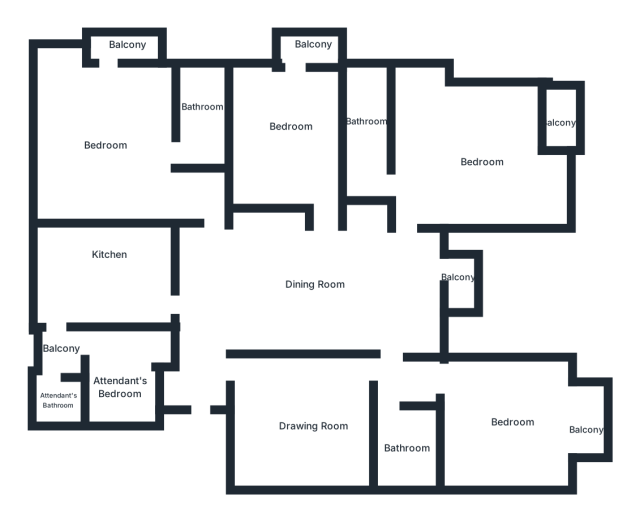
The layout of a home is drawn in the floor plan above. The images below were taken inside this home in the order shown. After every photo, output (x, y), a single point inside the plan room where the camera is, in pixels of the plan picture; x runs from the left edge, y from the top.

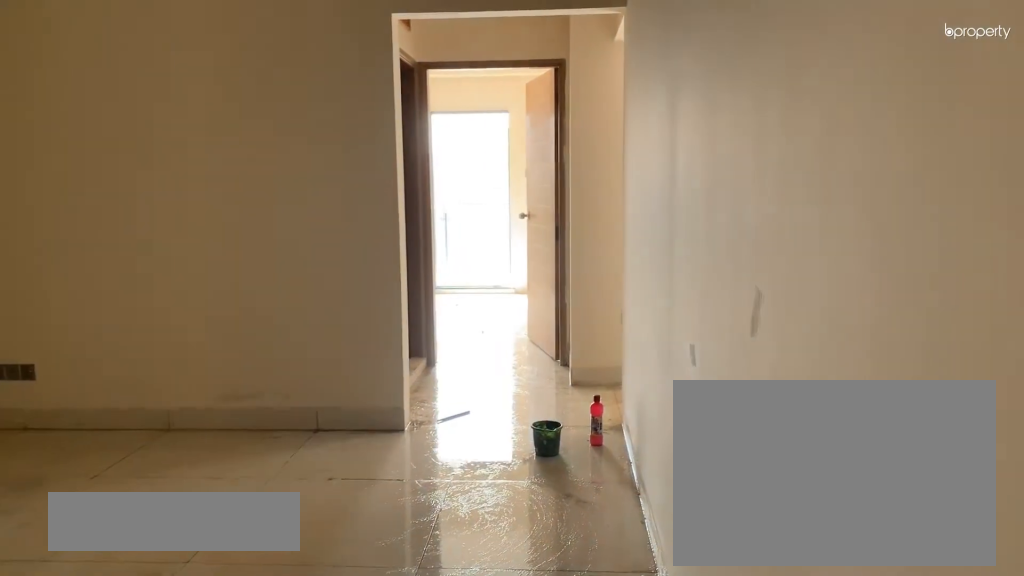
(276, 403)
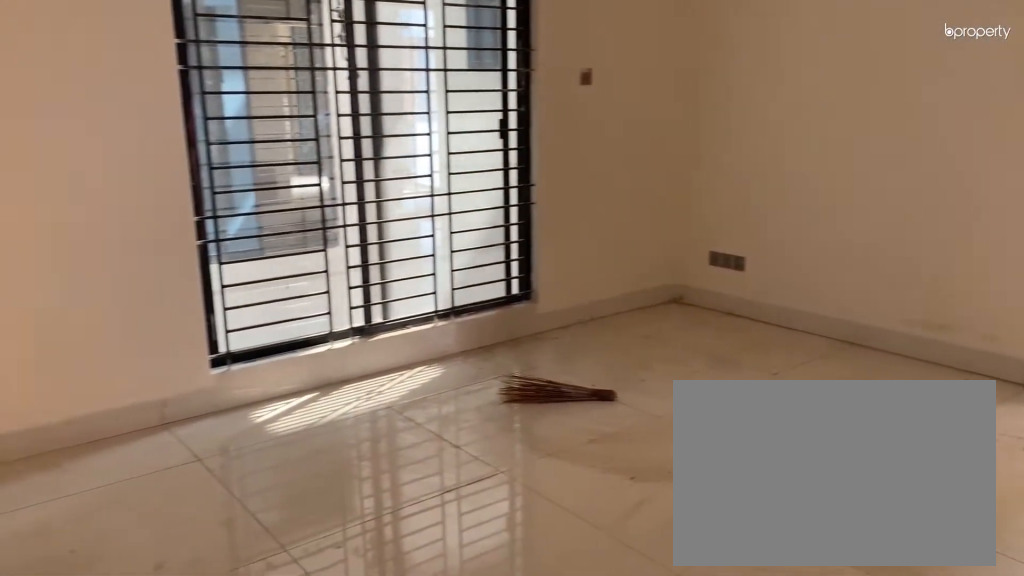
(315, 425)
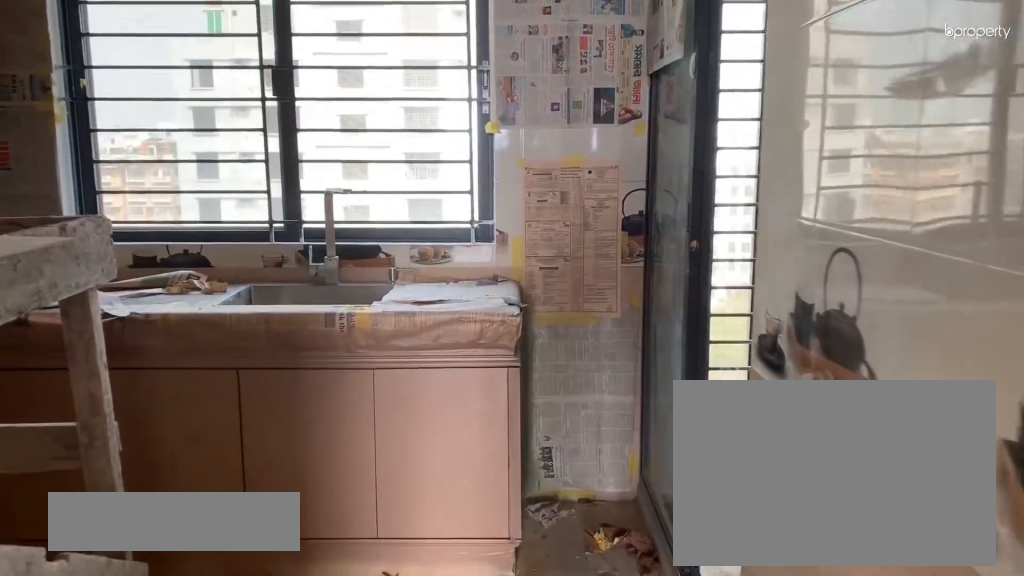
(106, 269)
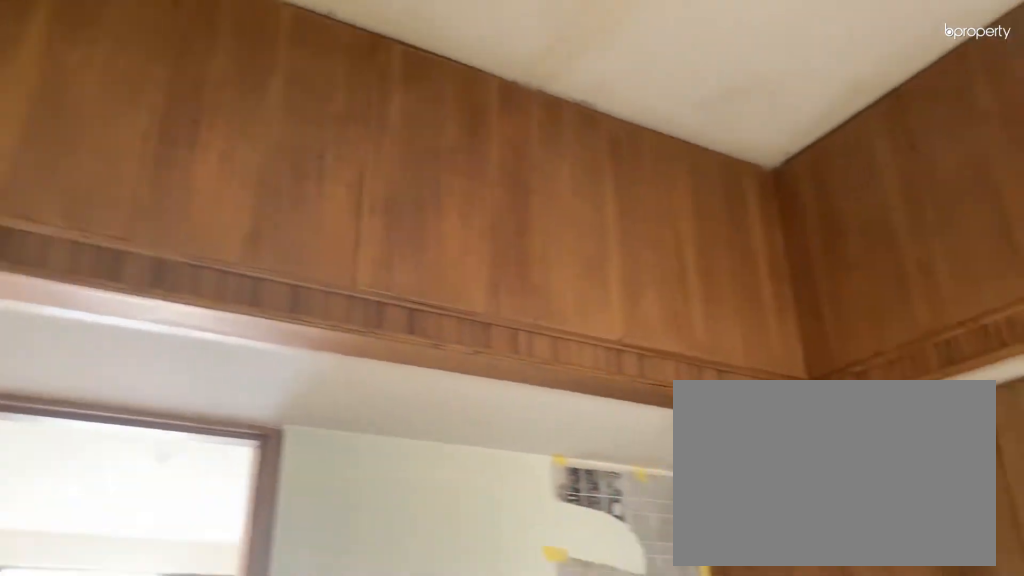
(106, 269)
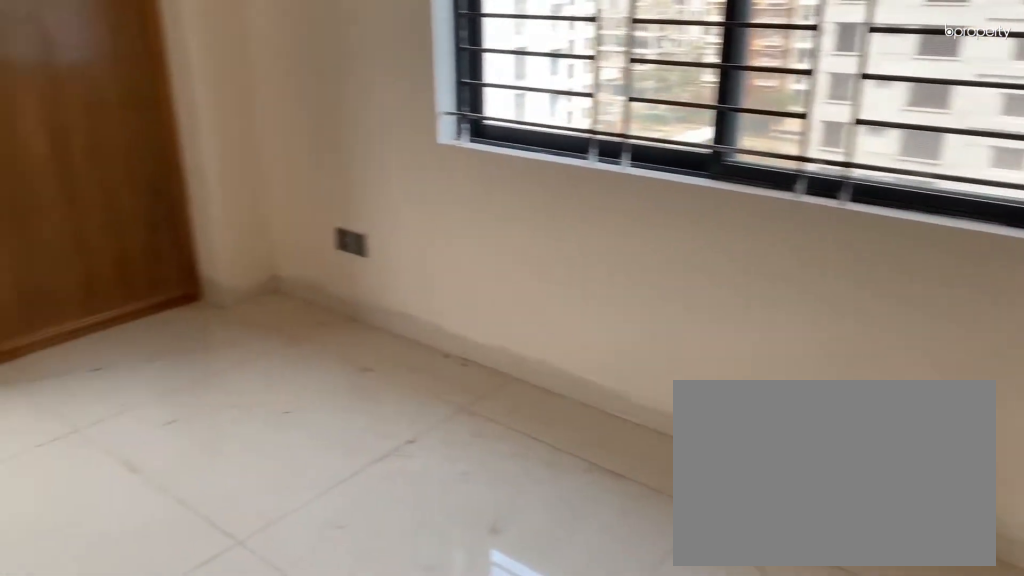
(111, 146)
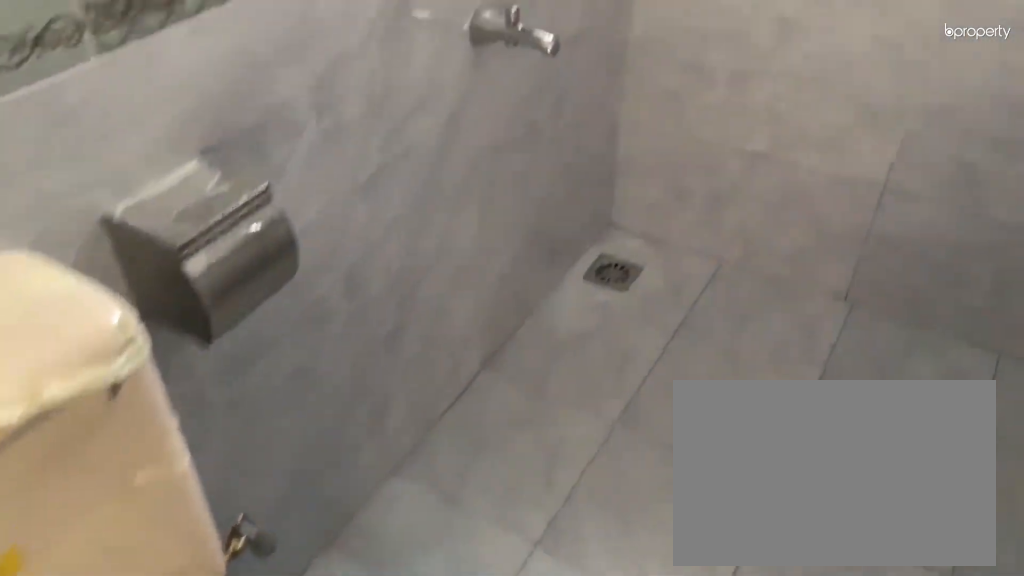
(195, 126)
